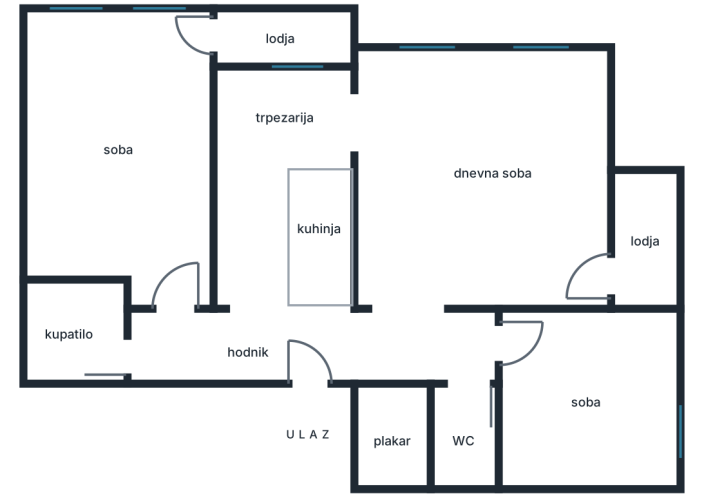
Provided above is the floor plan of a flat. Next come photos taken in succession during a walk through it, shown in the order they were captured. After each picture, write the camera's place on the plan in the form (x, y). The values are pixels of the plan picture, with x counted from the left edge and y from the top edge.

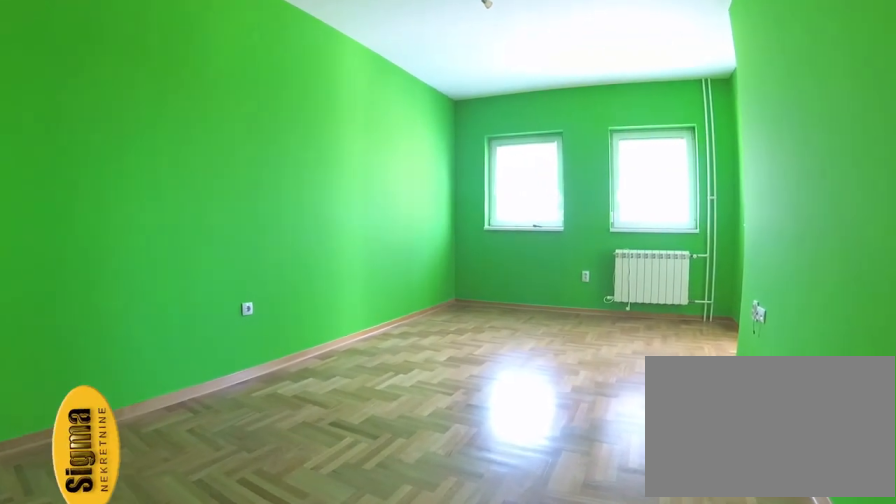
(180, 300)
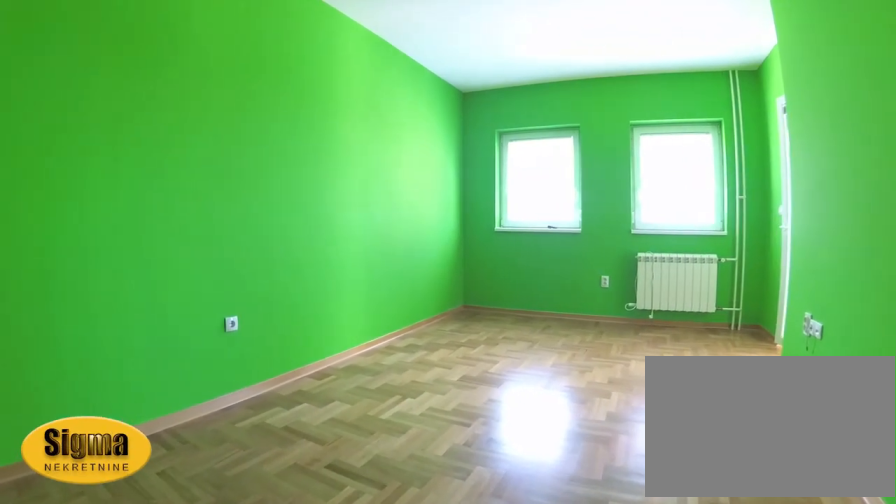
(152, 265)
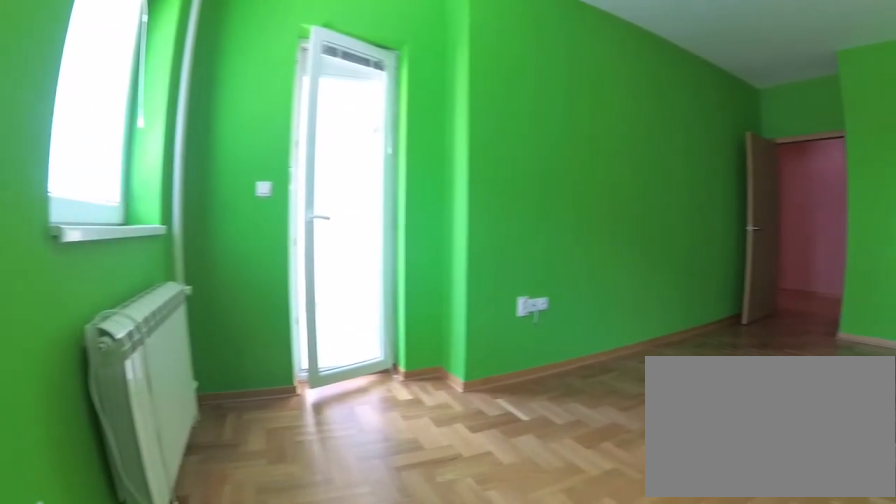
(61, 36)
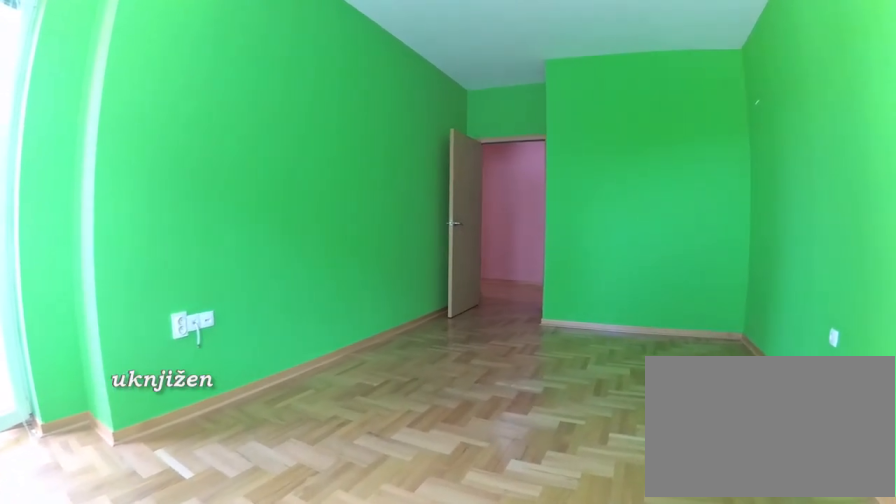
(69, 66)
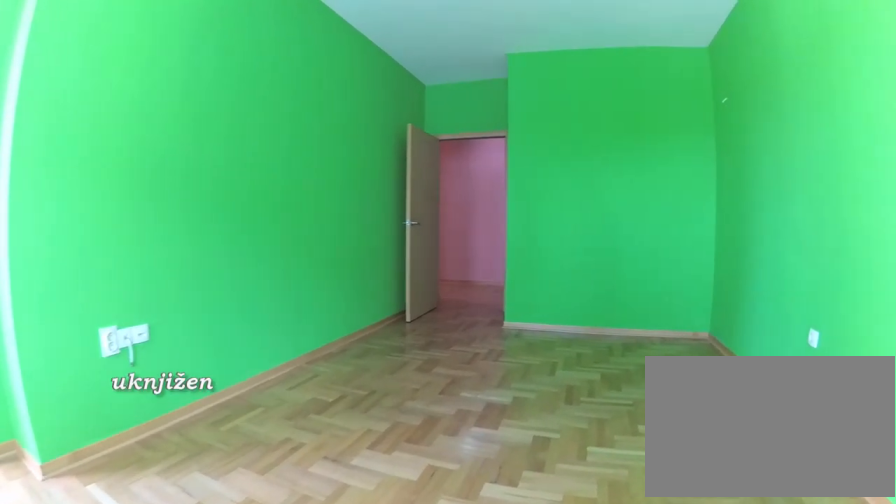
(75, 77)
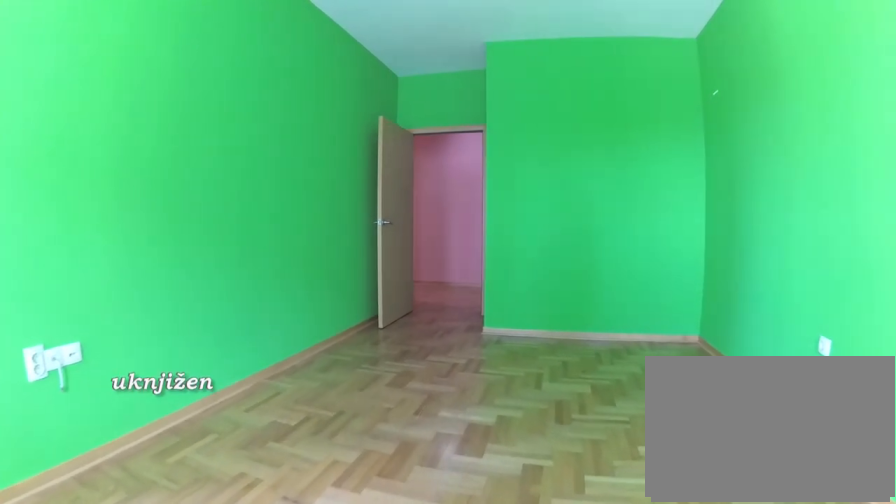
(80, 88)
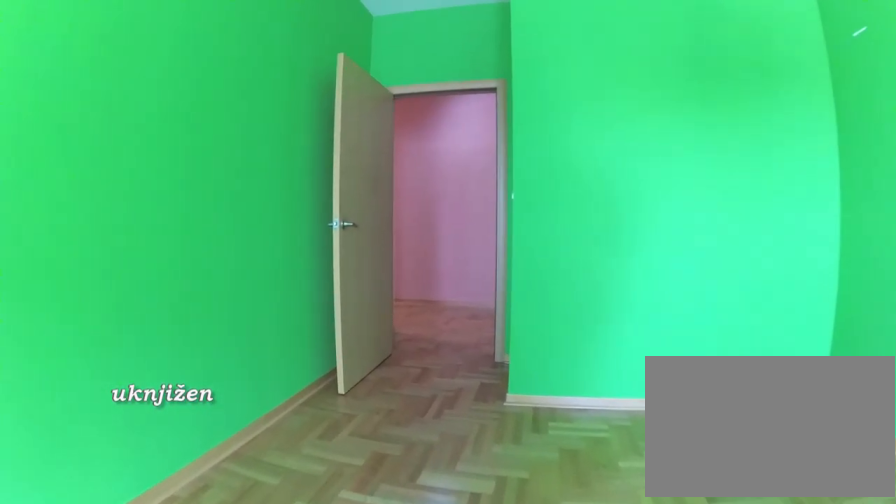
(110, 154)
